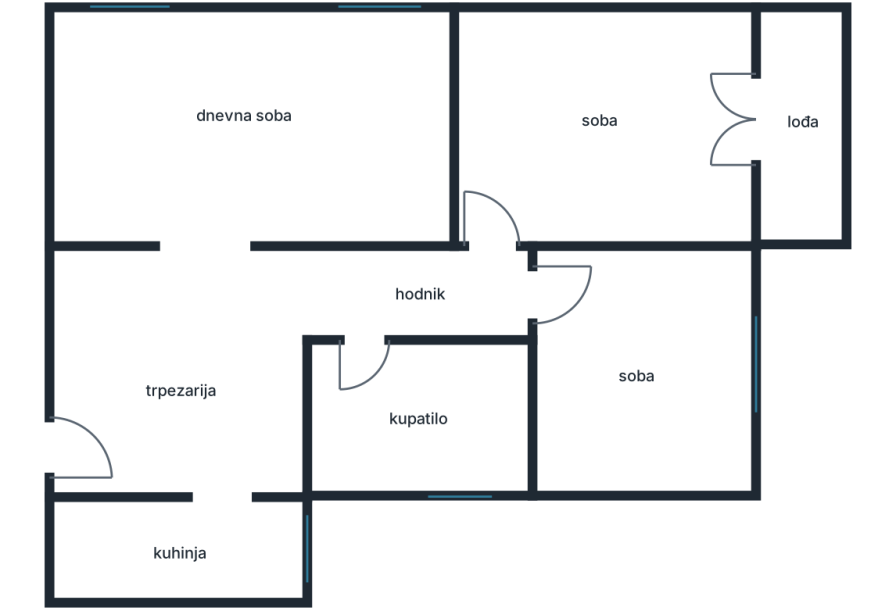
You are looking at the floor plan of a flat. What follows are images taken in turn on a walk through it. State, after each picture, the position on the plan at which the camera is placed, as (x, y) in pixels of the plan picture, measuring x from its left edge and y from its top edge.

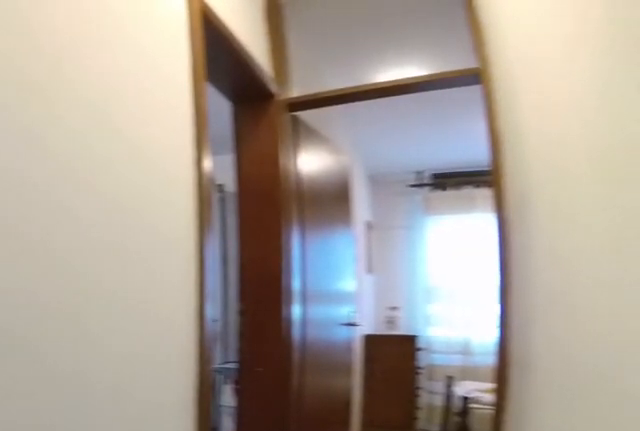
(356, 308)
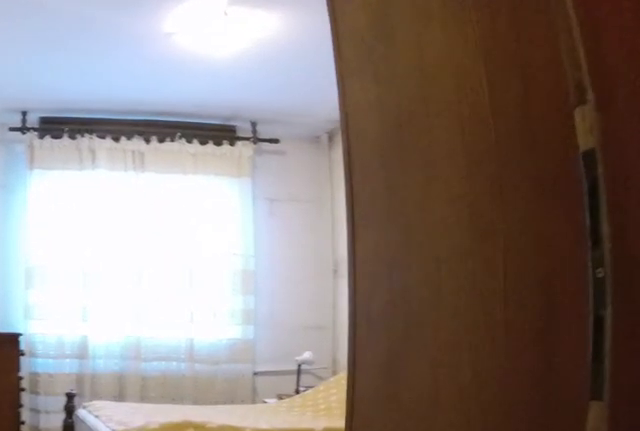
(456, 301)
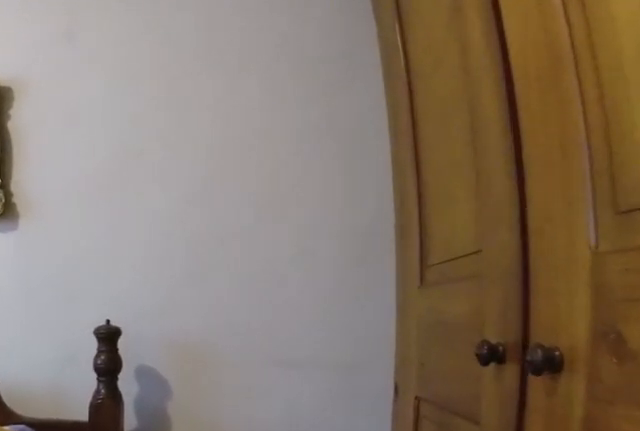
(558, 335)
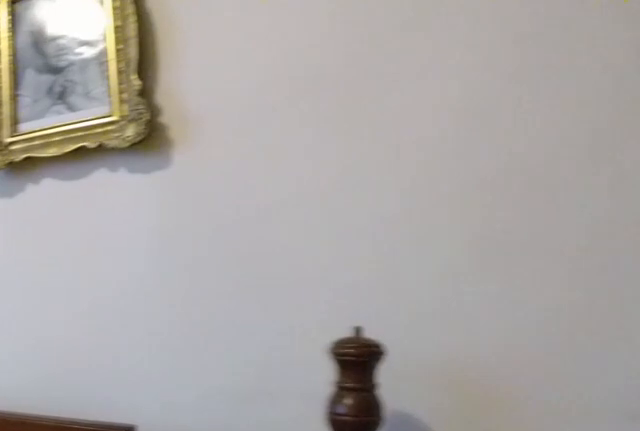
(568, 407)
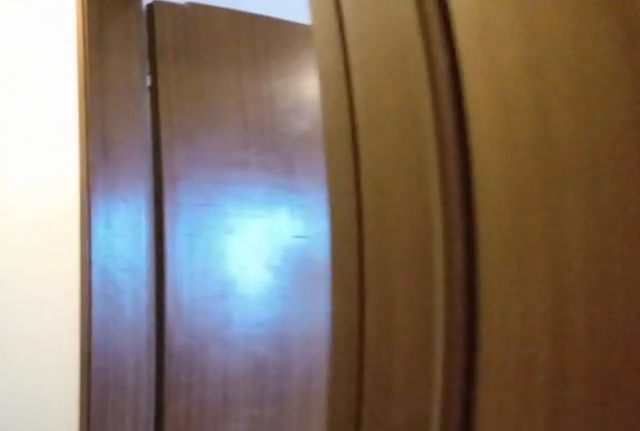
(574, 305)
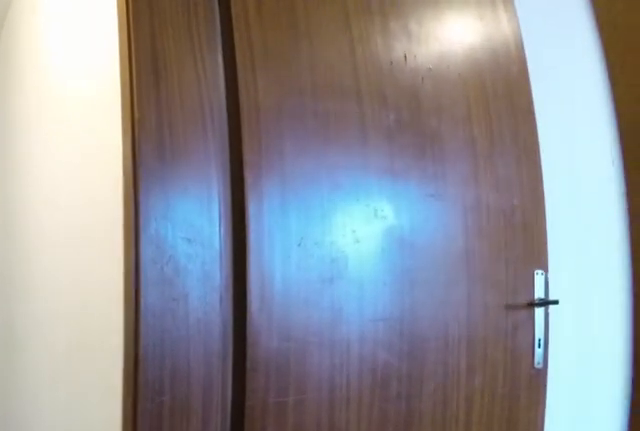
(533, 305)
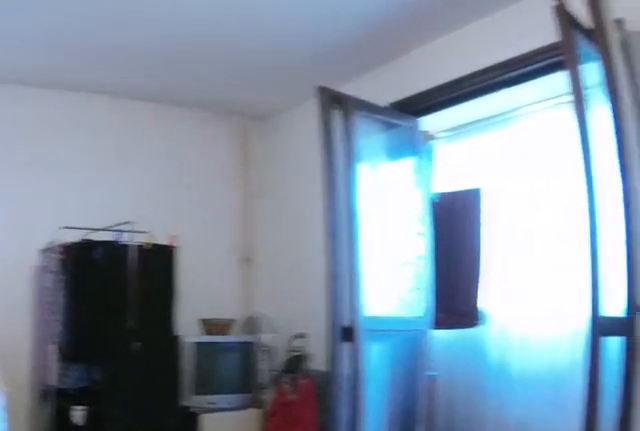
(486, 260)
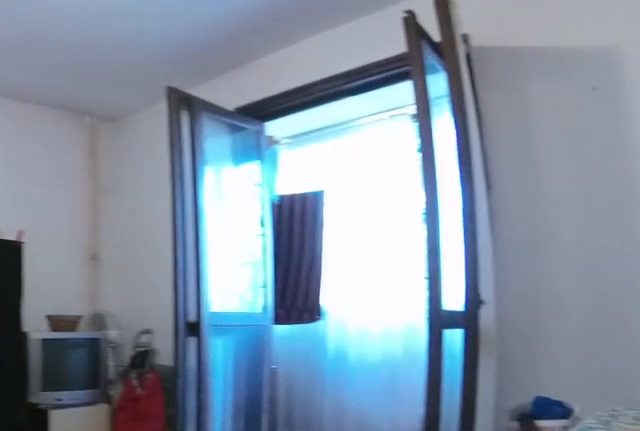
(493, 250)
